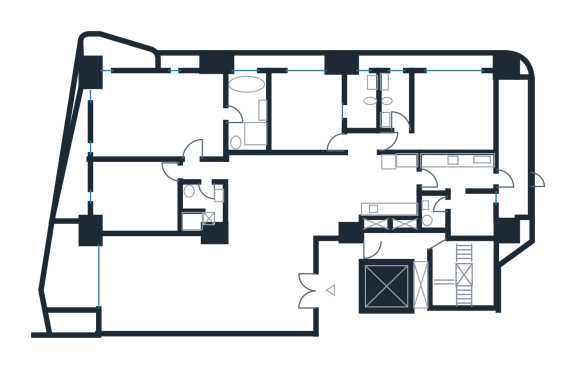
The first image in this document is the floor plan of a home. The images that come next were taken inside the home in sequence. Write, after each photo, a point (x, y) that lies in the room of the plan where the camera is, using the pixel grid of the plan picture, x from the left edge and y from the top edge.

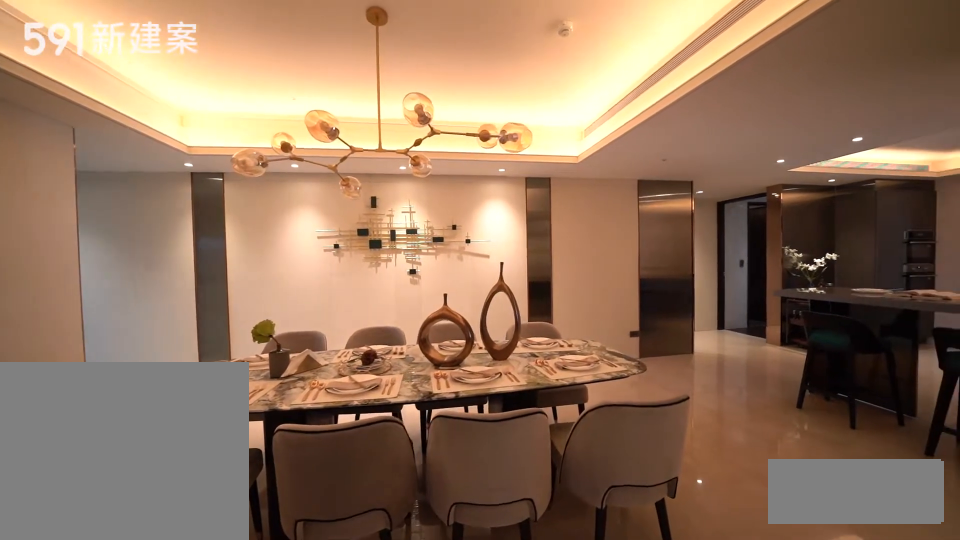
(288, 197)
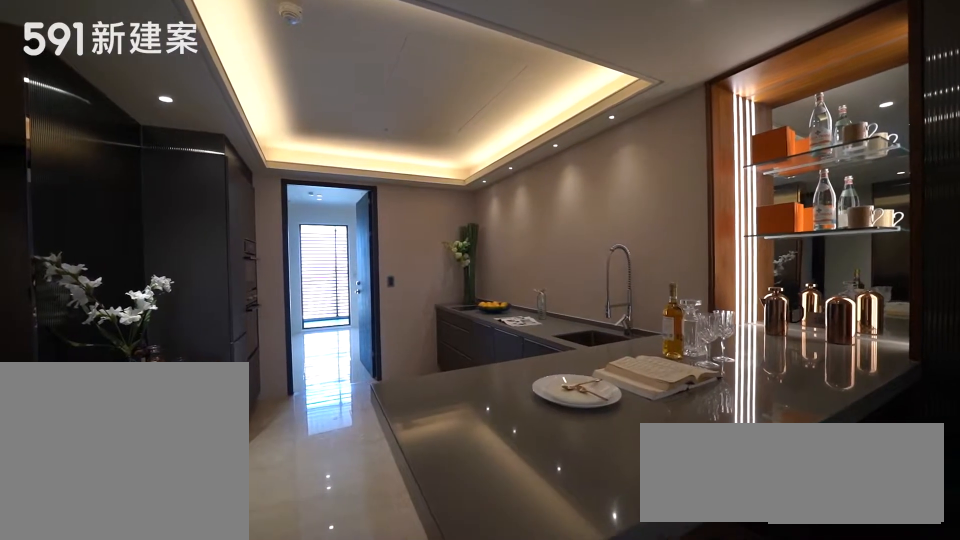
(393, 184)
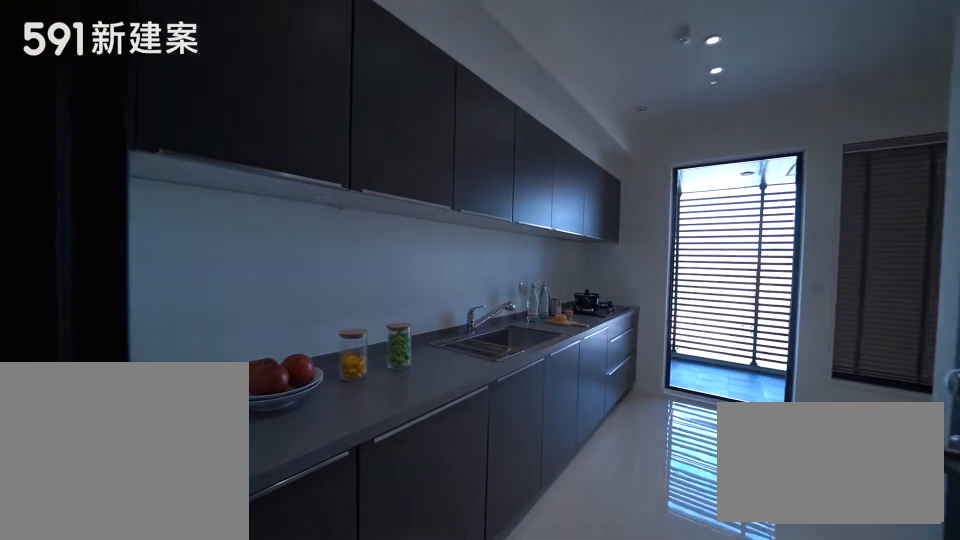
(464, 171)
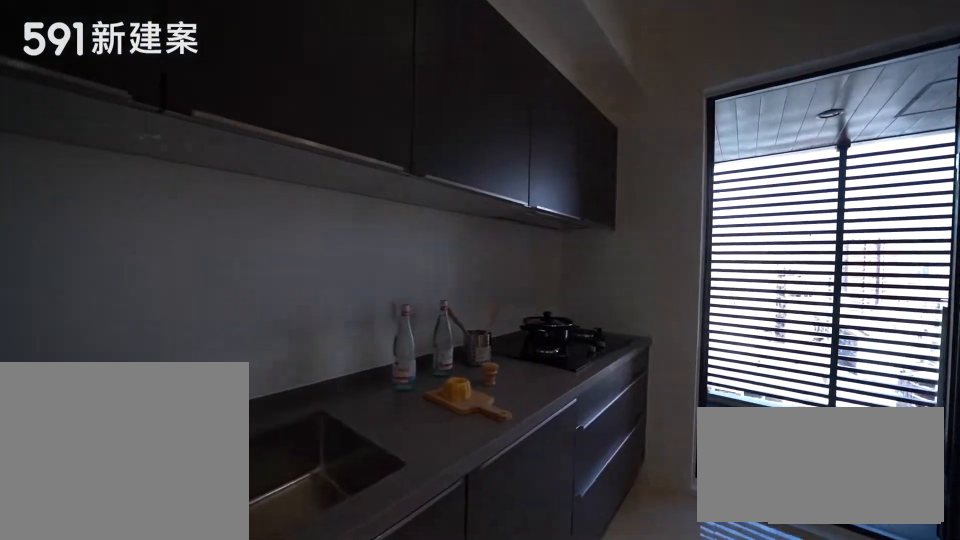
(464, 171)
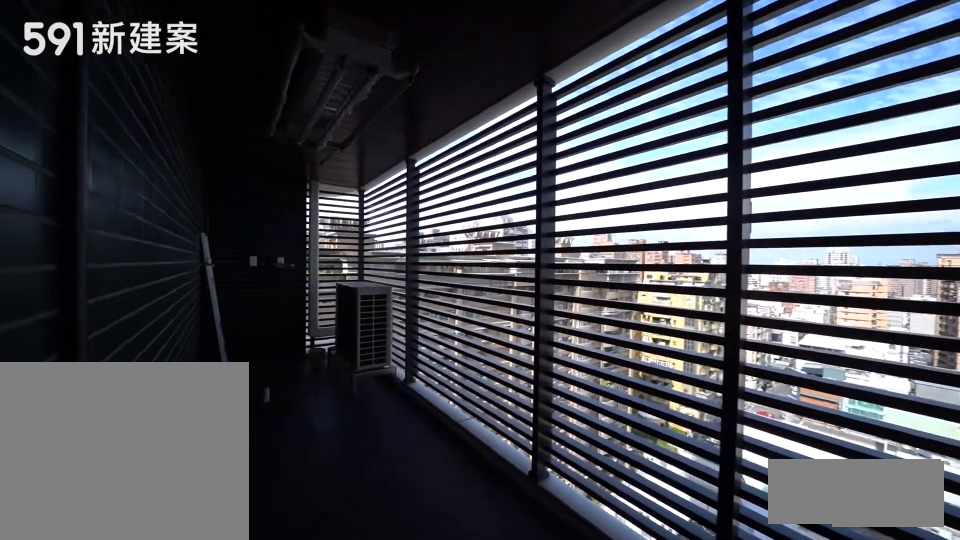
(515, 145)
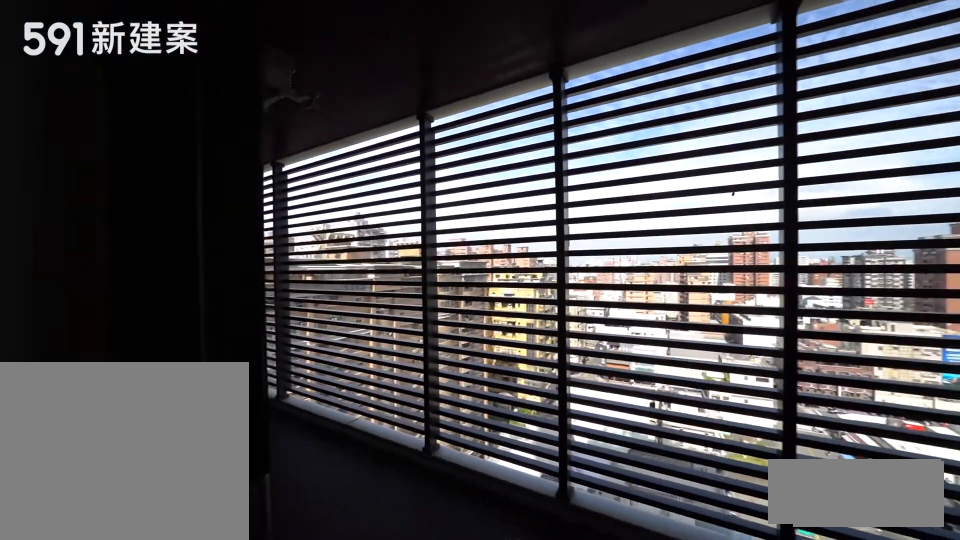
(515, 145)
